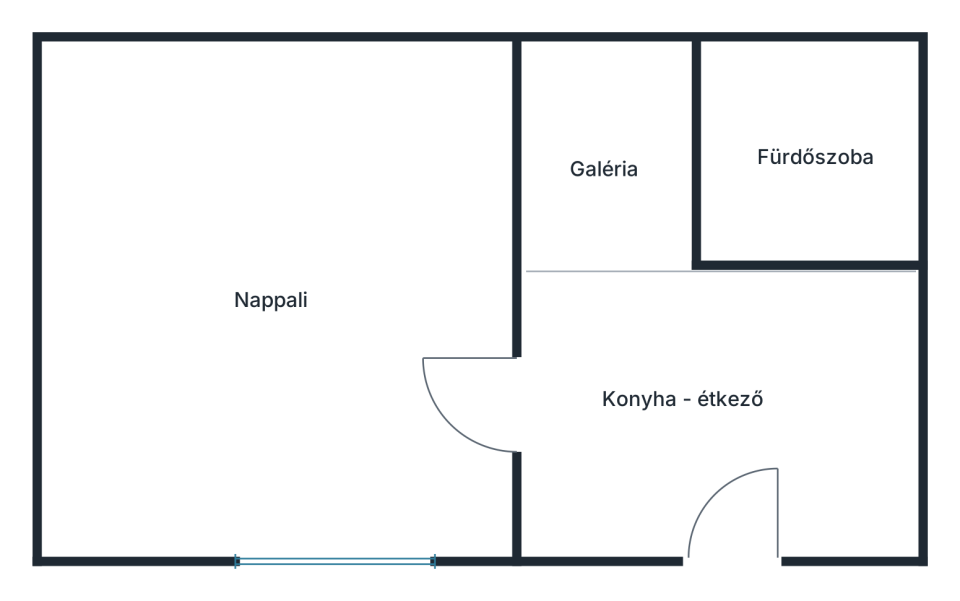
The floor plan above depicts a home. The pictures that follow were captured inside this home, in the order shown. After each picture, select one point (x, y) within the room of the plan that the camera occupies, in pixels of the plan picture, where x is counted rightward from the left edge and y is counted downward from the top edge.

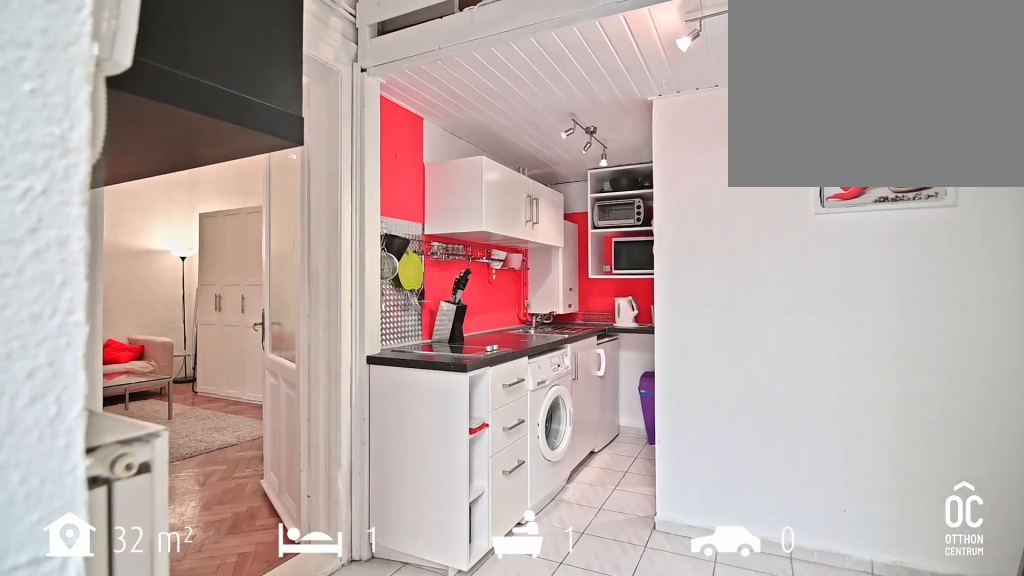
(712, 400)
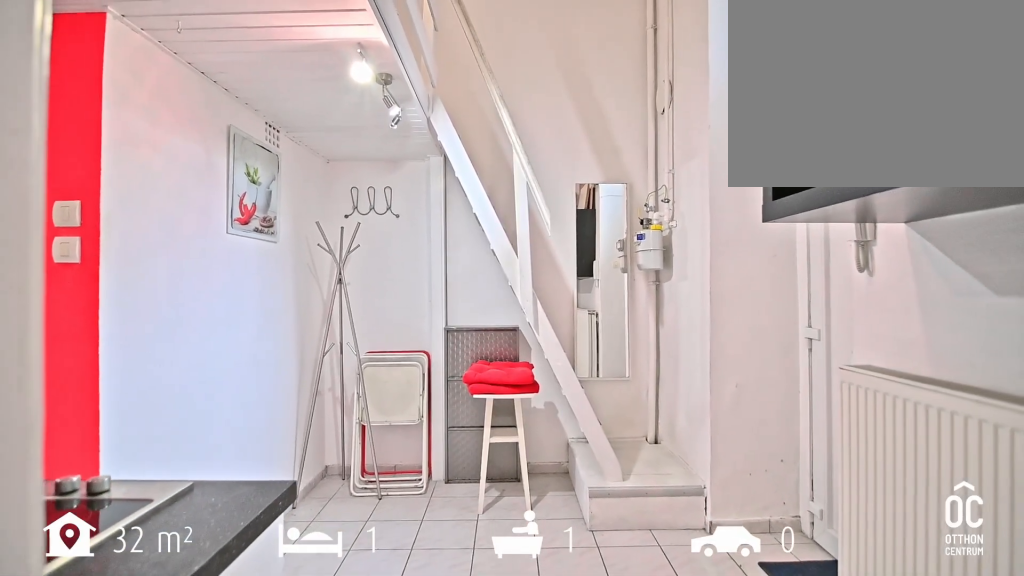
(712, 400)
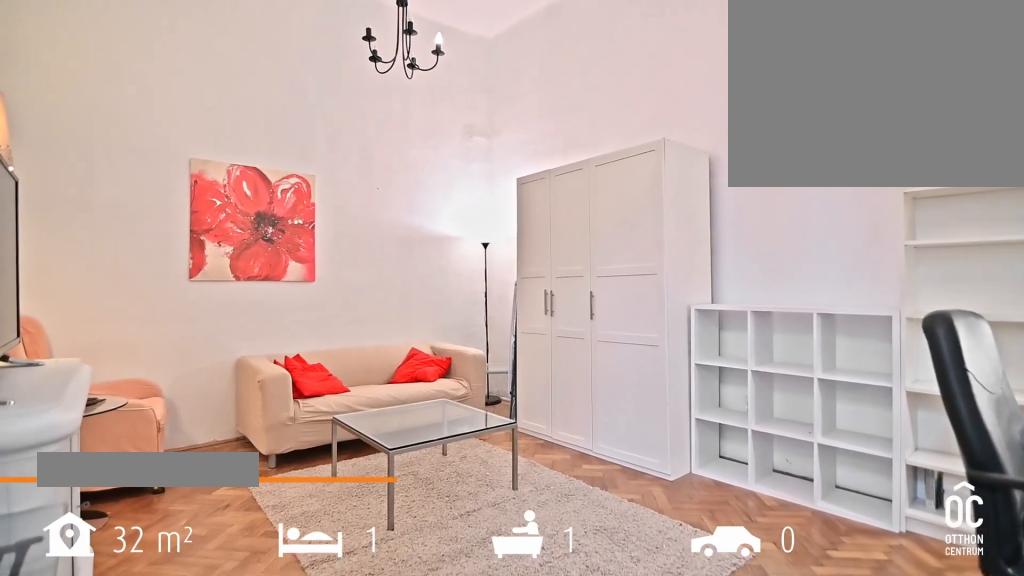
(272, 295)
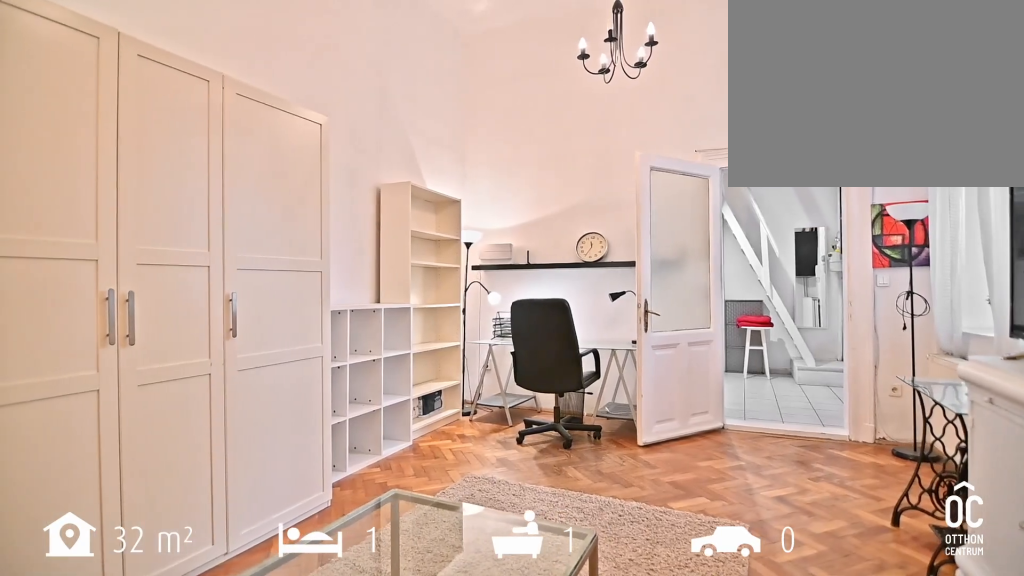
(272, 295)
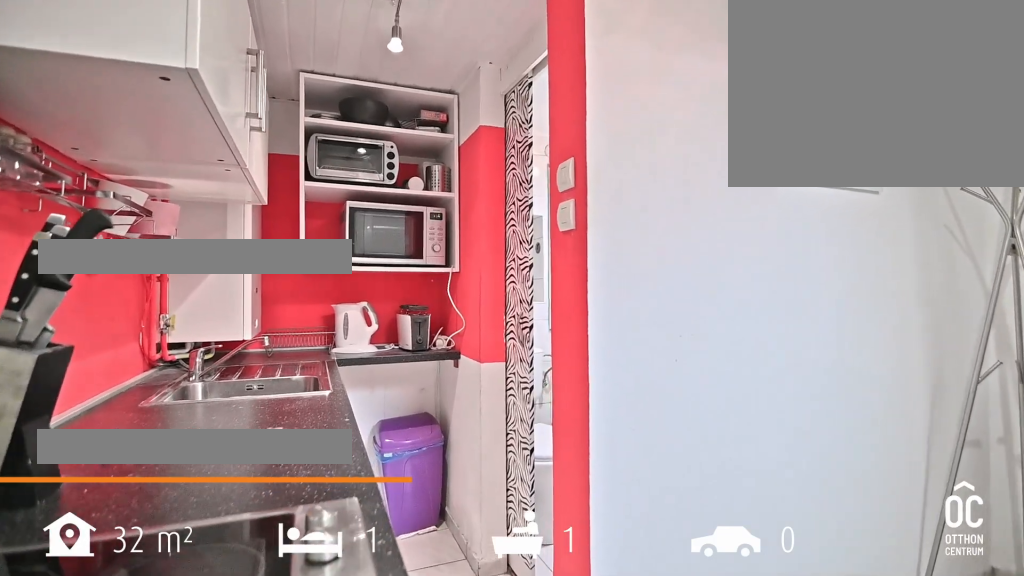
(712, 400)
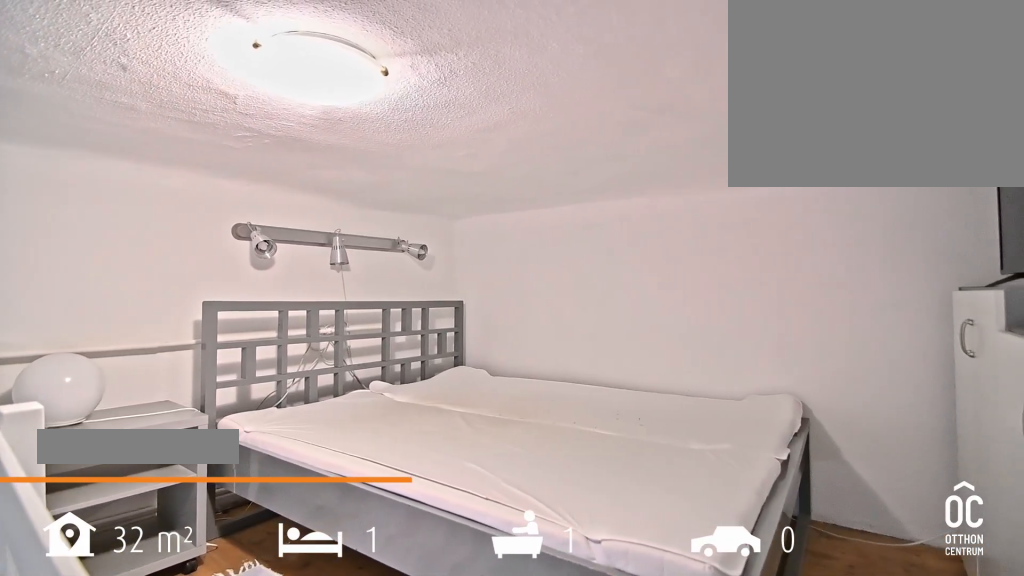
(607, 167)
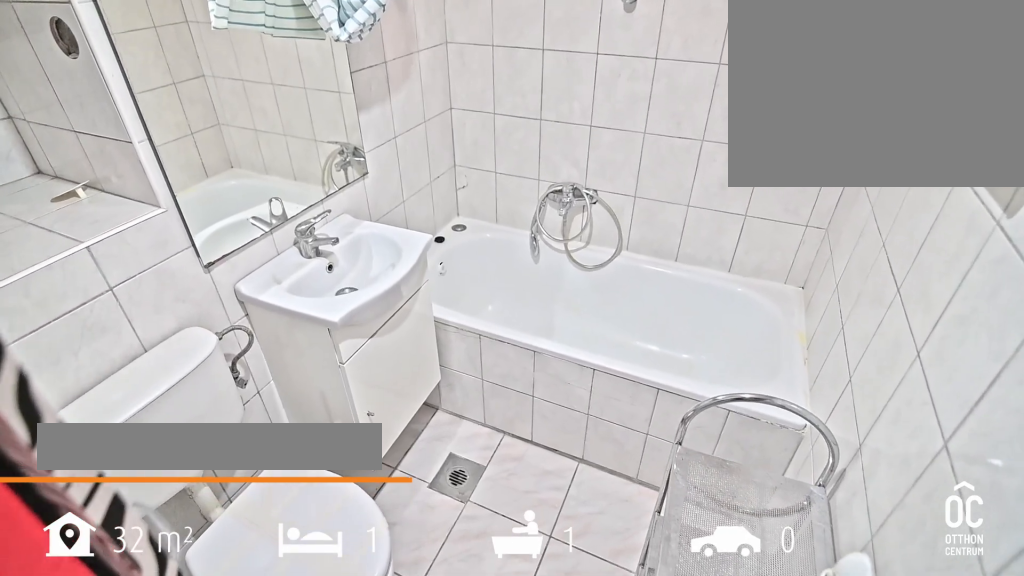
(809, 159)
